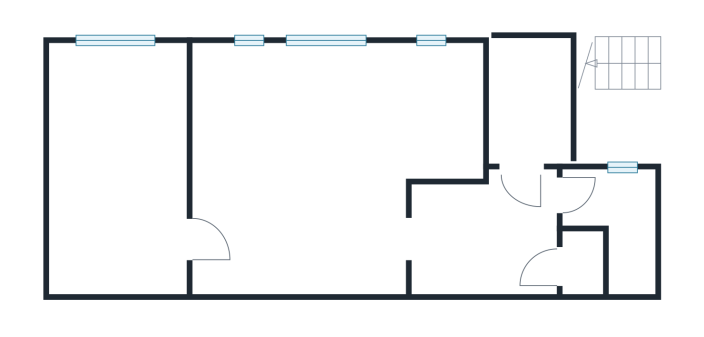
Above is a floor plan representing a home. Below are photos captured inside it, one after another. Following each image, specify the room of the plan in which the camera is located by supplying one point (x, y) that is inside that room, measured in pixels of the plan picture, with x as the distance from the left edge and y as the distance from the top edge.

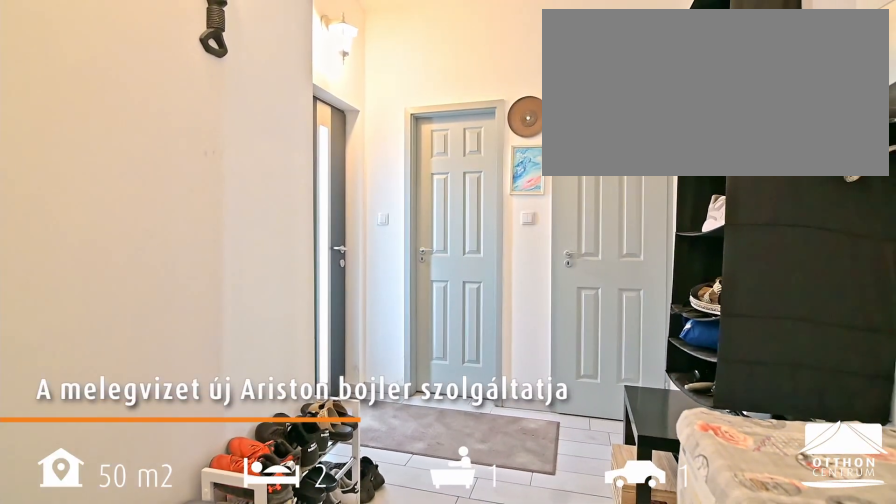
(483, 235)
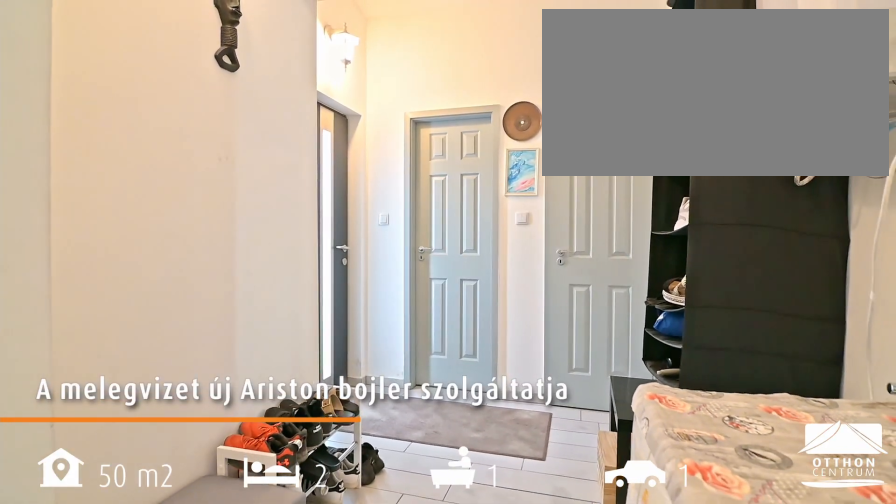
(483, 235)
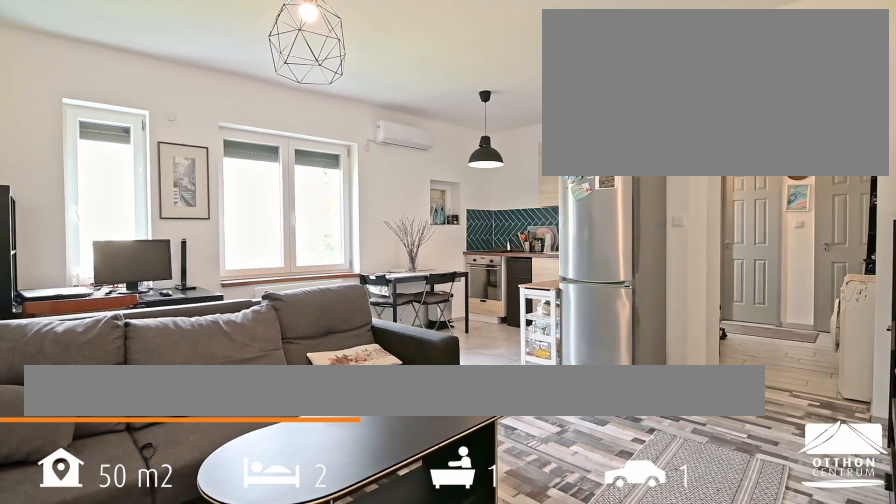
(299, 164)
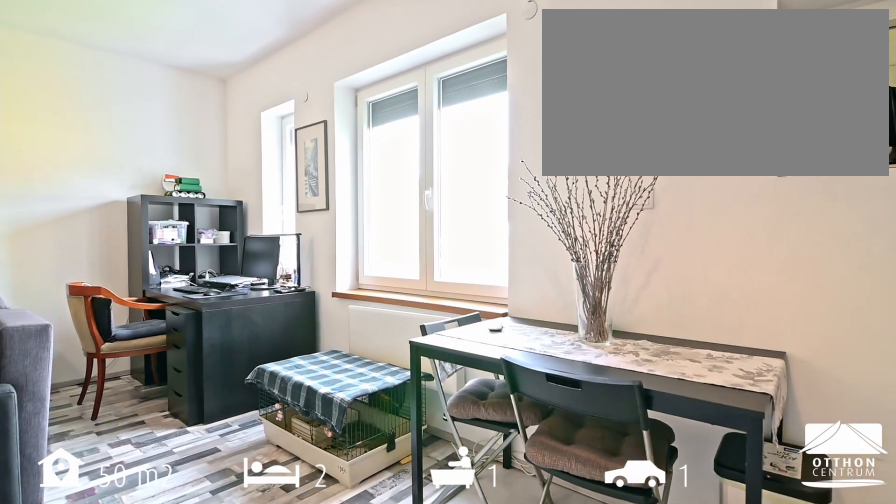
(438, 109)
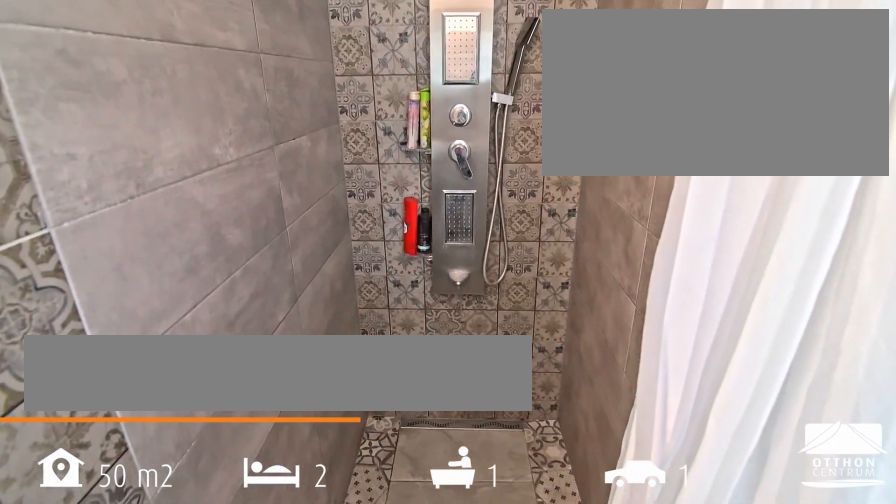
(624, 206)
